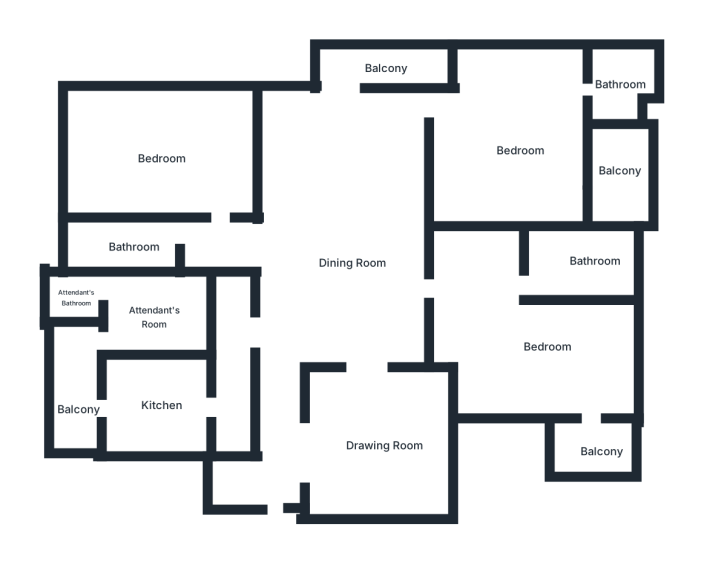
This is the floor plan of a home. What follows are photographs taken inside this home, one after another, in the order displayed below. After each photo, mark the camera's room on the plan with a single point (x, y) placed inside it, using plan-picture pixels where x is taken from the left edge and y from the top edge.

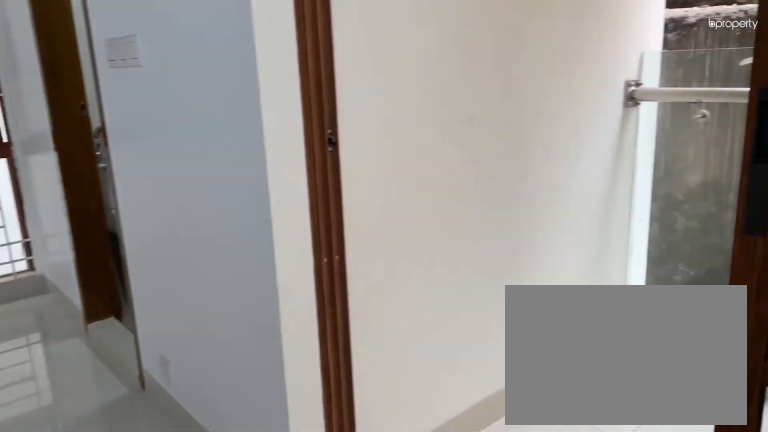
(522, 148)
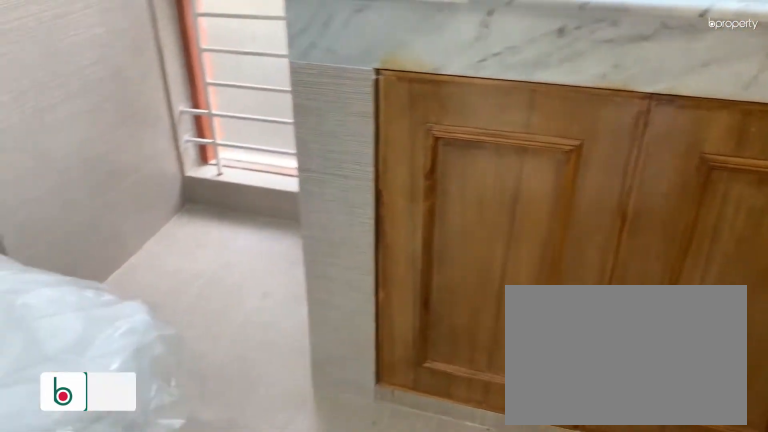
(622, 88)
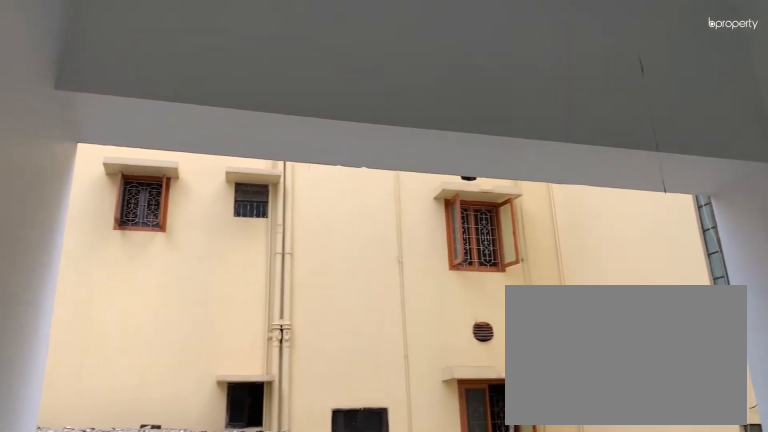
(623, 168)
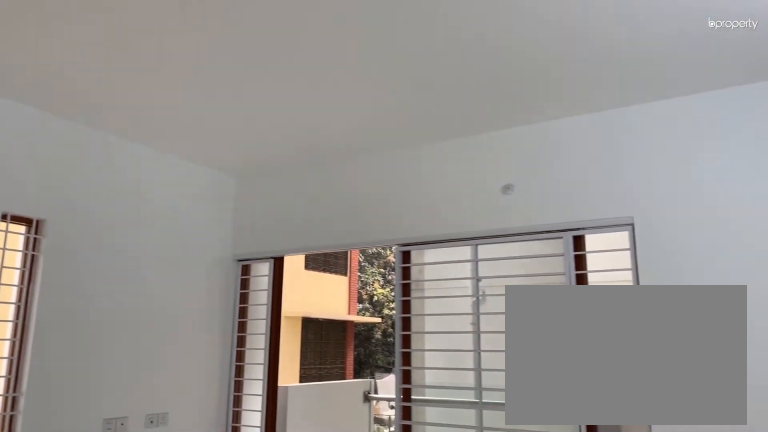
(548, 344)
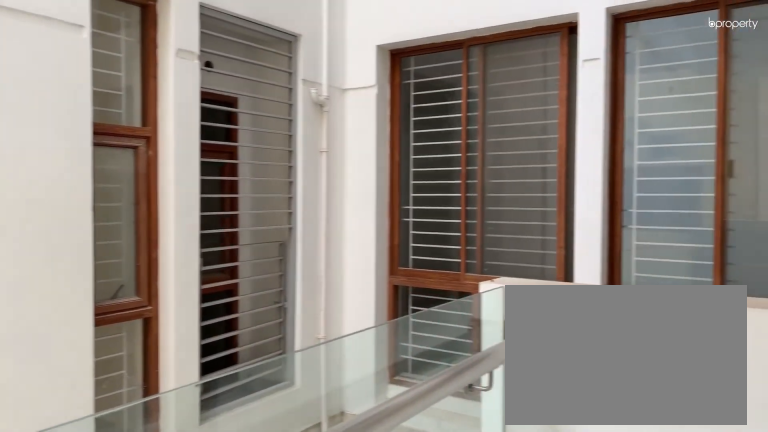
(597, 447)
